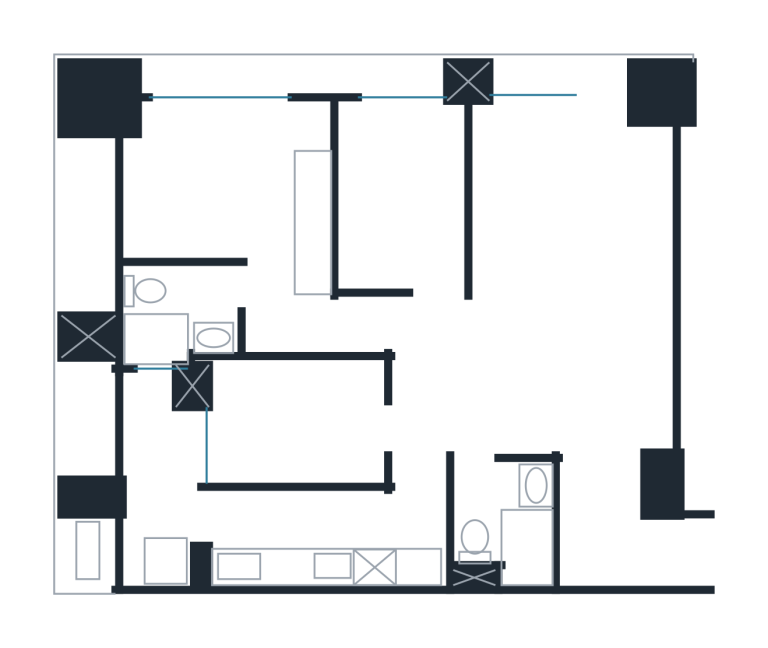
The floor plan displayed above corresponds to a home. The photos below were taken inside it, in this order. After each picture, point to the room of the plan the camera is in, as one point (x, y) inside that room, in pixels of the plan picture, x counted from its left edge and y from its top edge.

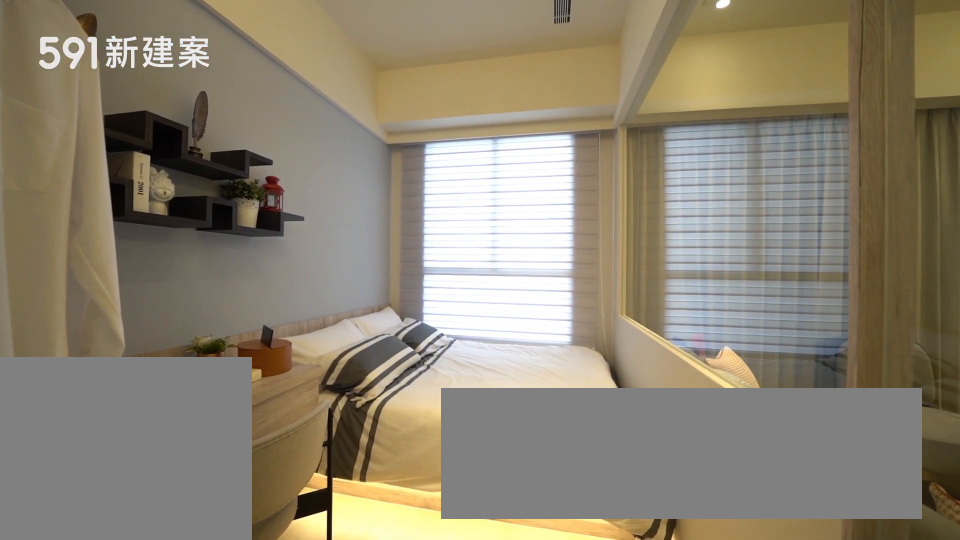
(399, 191)
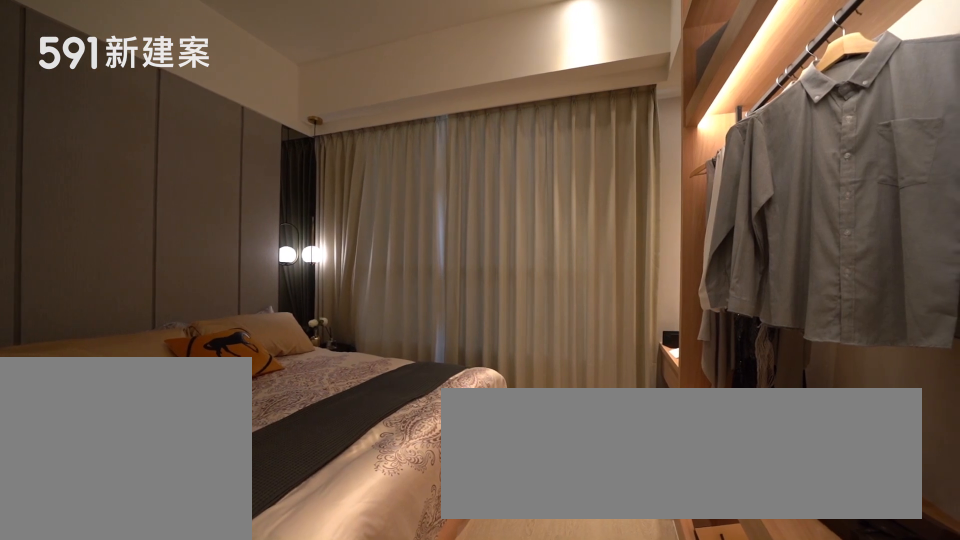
(237, 203)
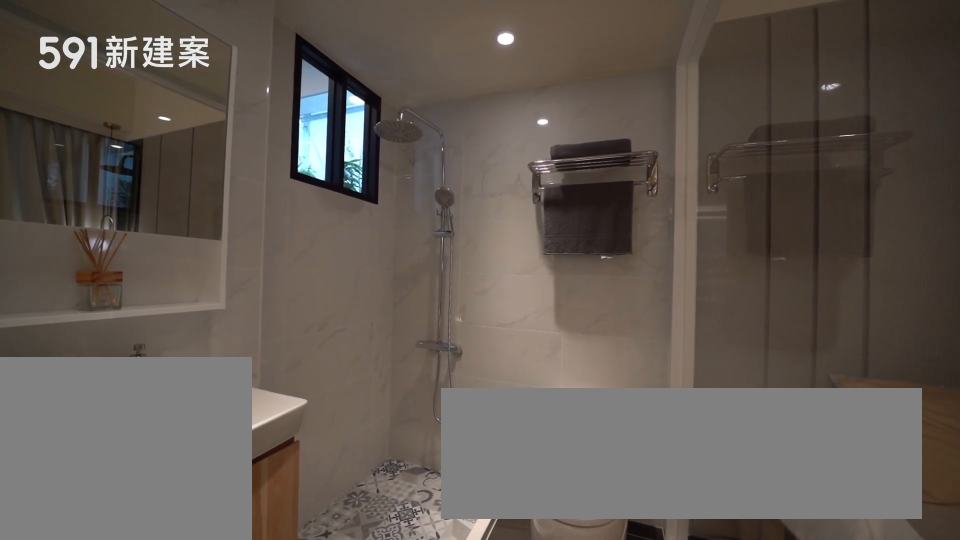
(174, 316)
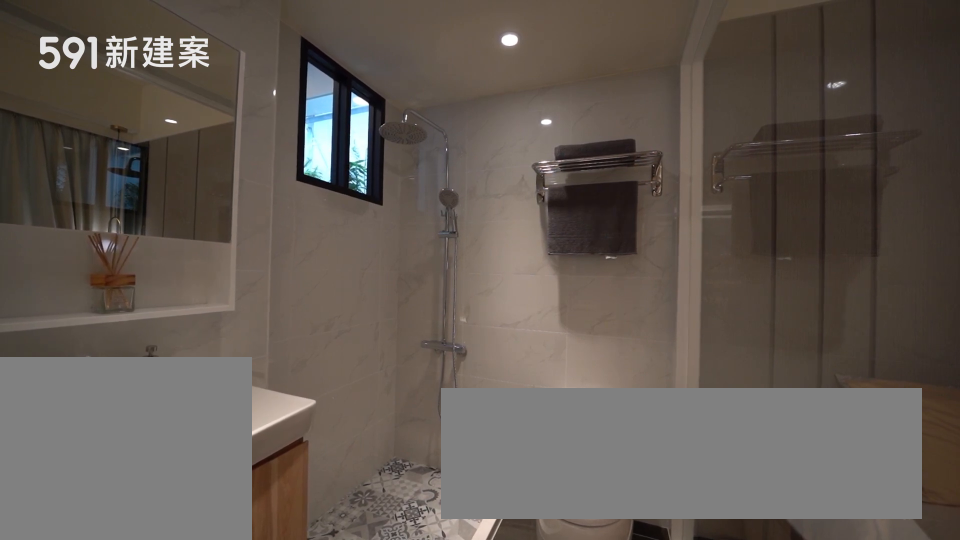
(174, 316)
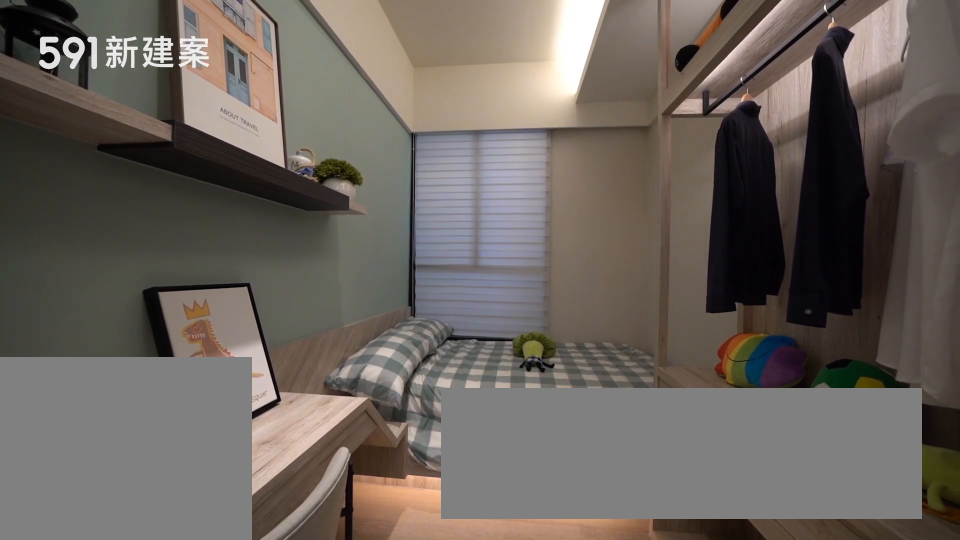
(292, 421)
